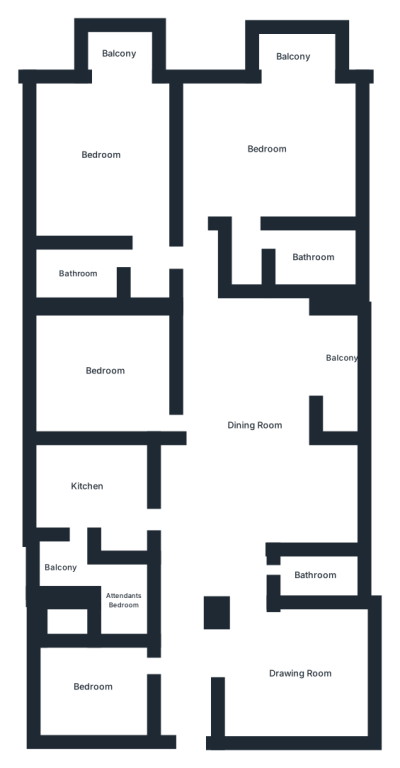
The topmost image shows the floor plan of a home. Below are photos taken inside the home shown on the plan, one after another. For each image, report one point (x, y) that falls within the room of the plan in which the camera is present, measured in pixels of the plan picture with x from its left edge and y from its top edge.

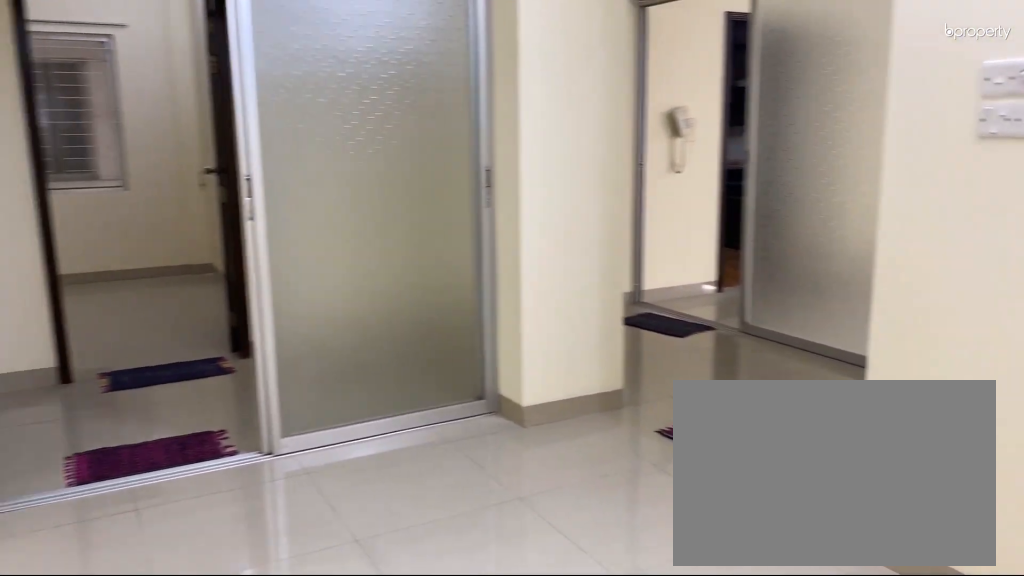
(297, 671)
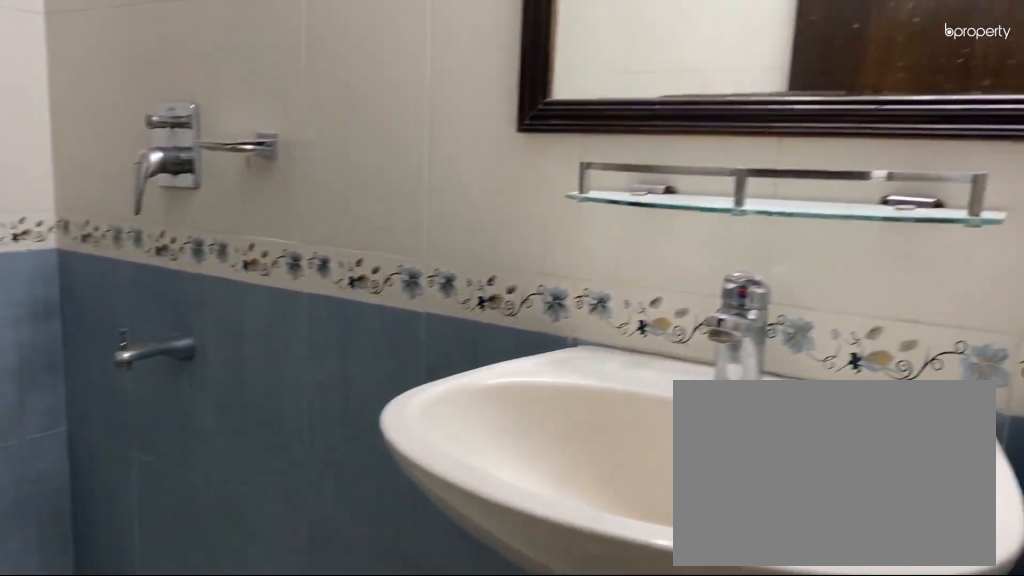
(314, 574)
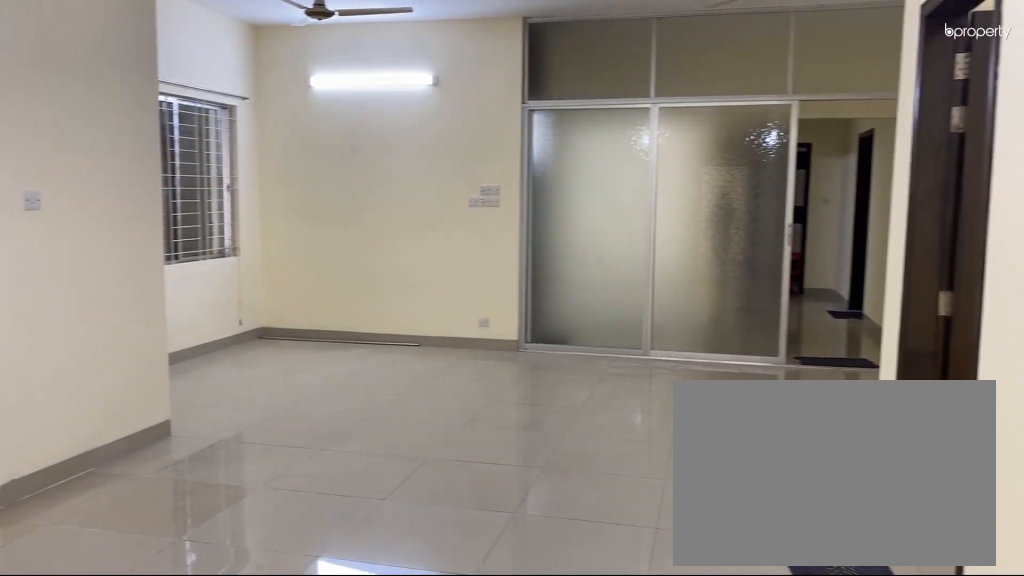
(253, 426)
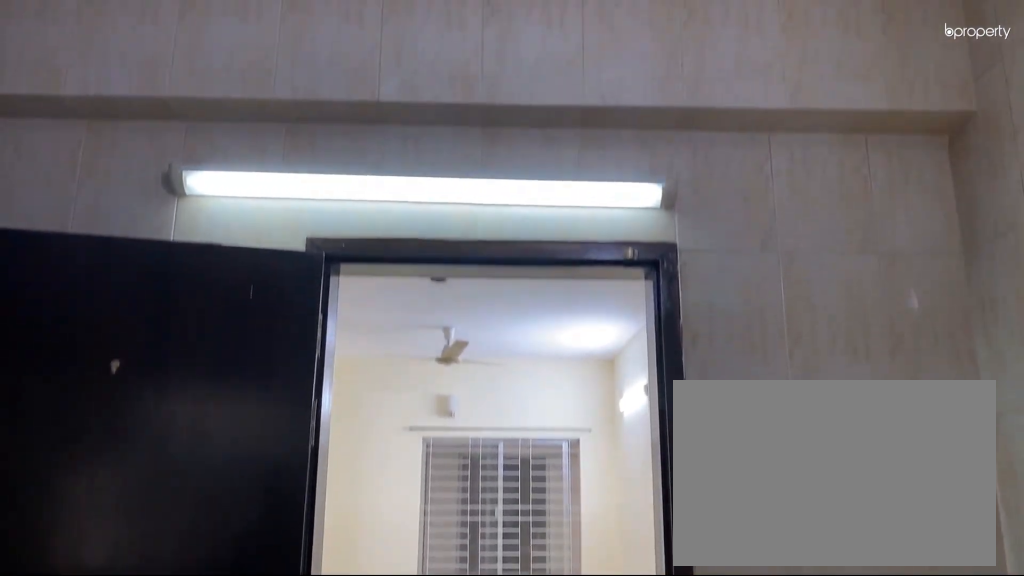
(89, 485)
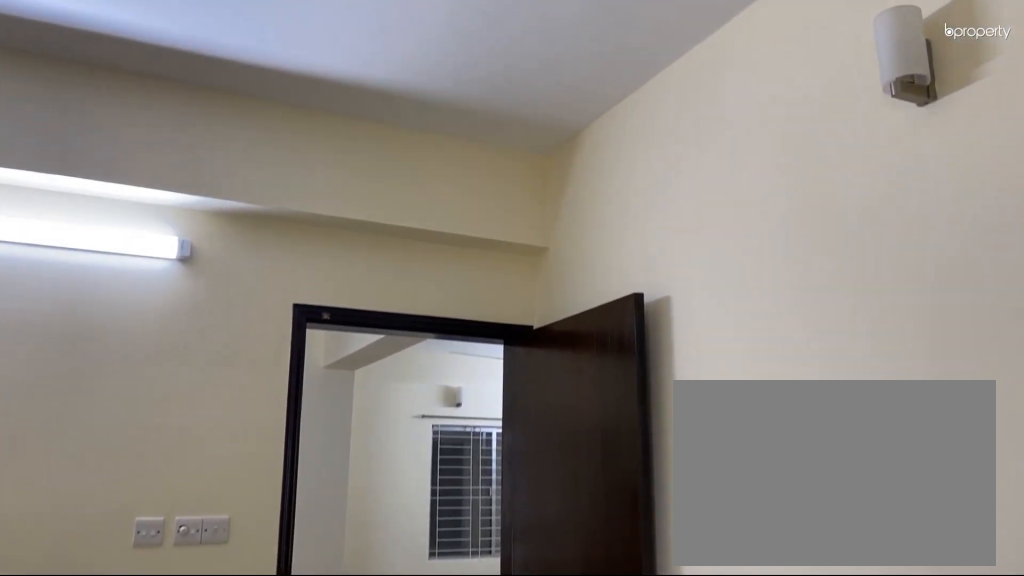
(105, 371)
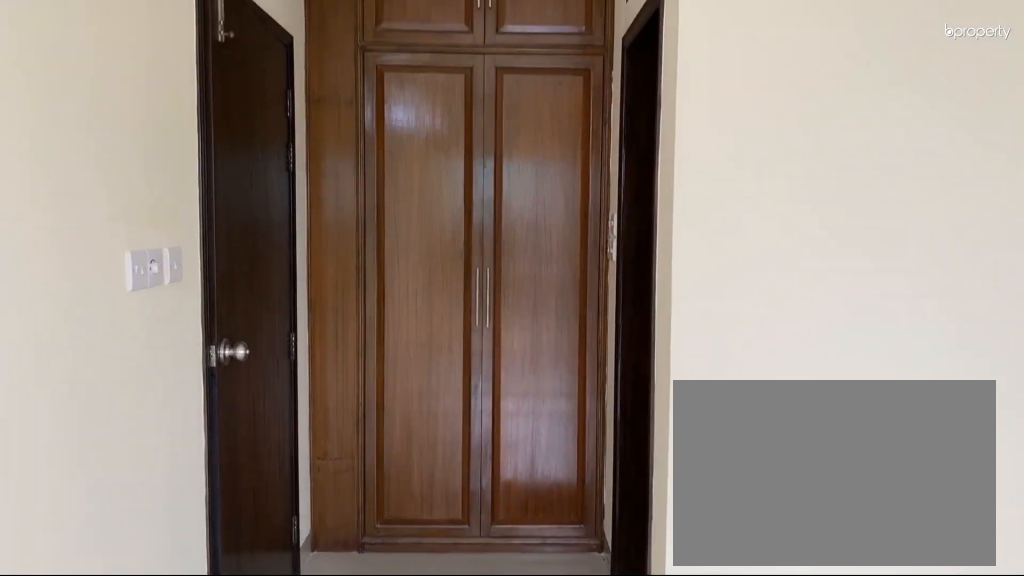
(100, 160)
